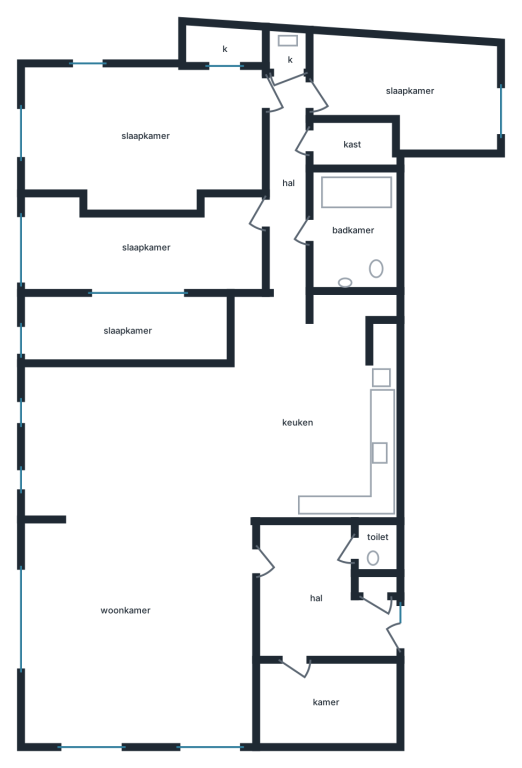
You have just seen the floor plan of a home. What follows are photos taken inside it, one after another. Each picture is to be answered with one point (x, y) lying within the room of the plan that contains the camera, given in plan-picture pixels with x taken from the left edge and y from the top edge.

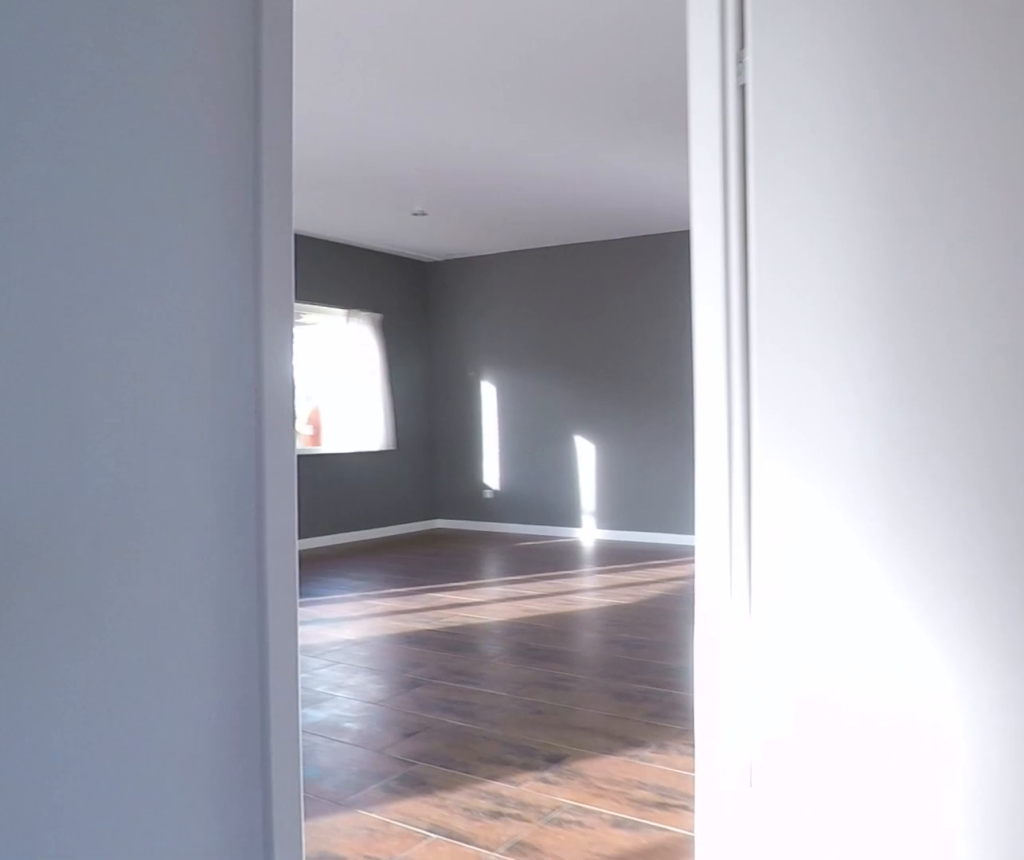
(316, 596)
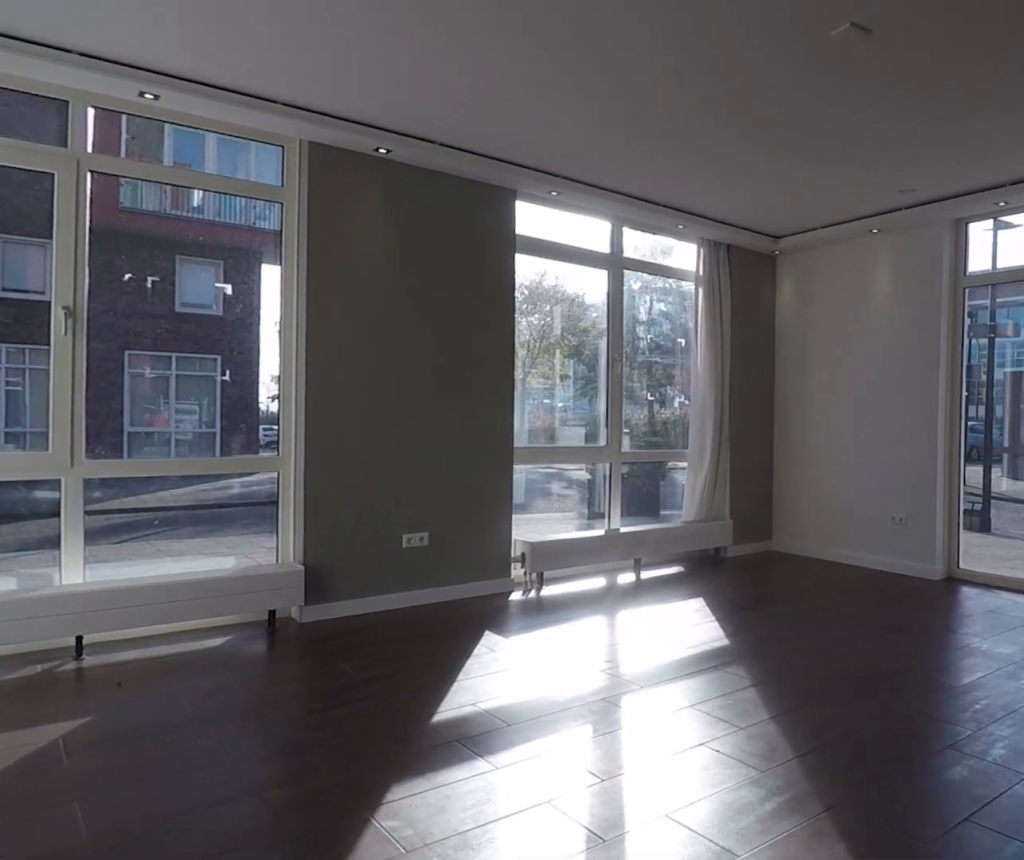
(137, 557)
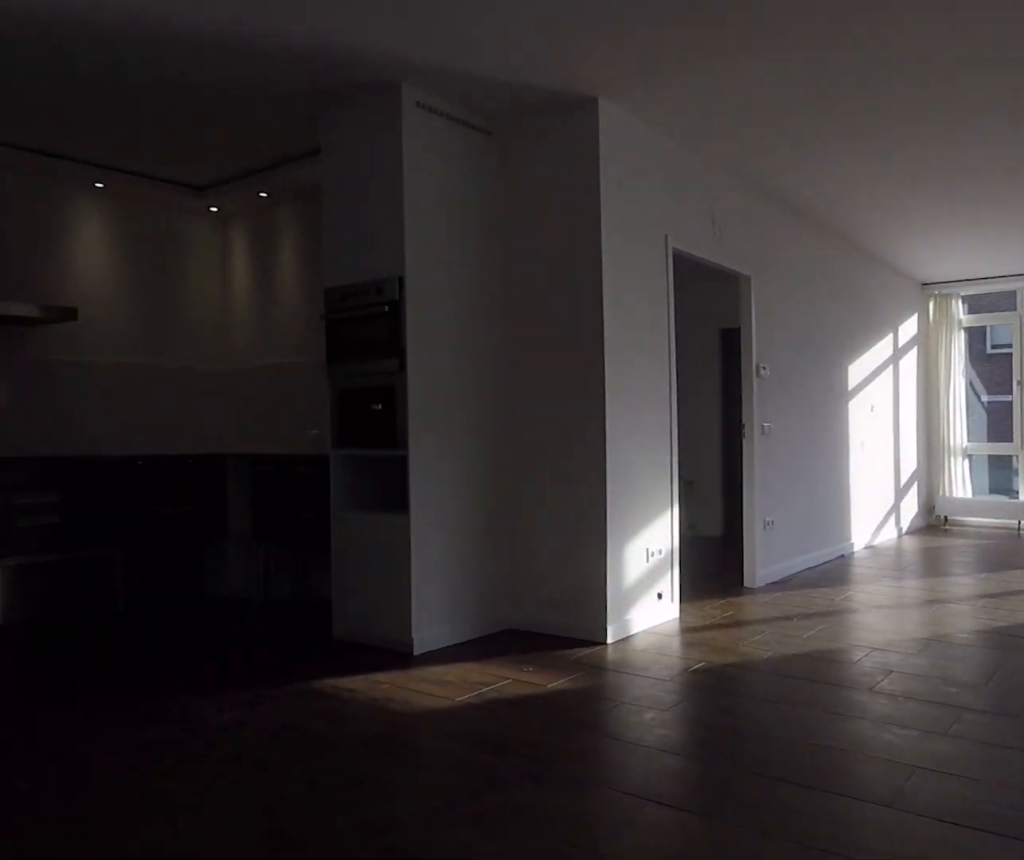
(137, 557)
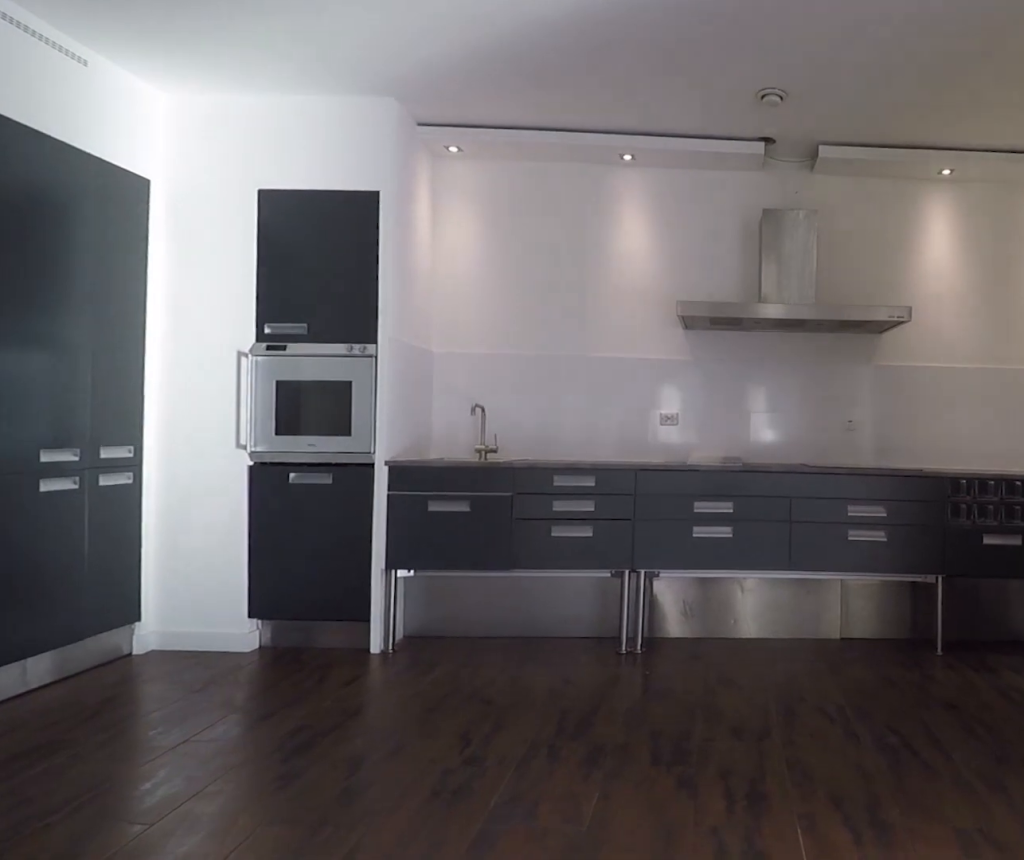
(315, 410)
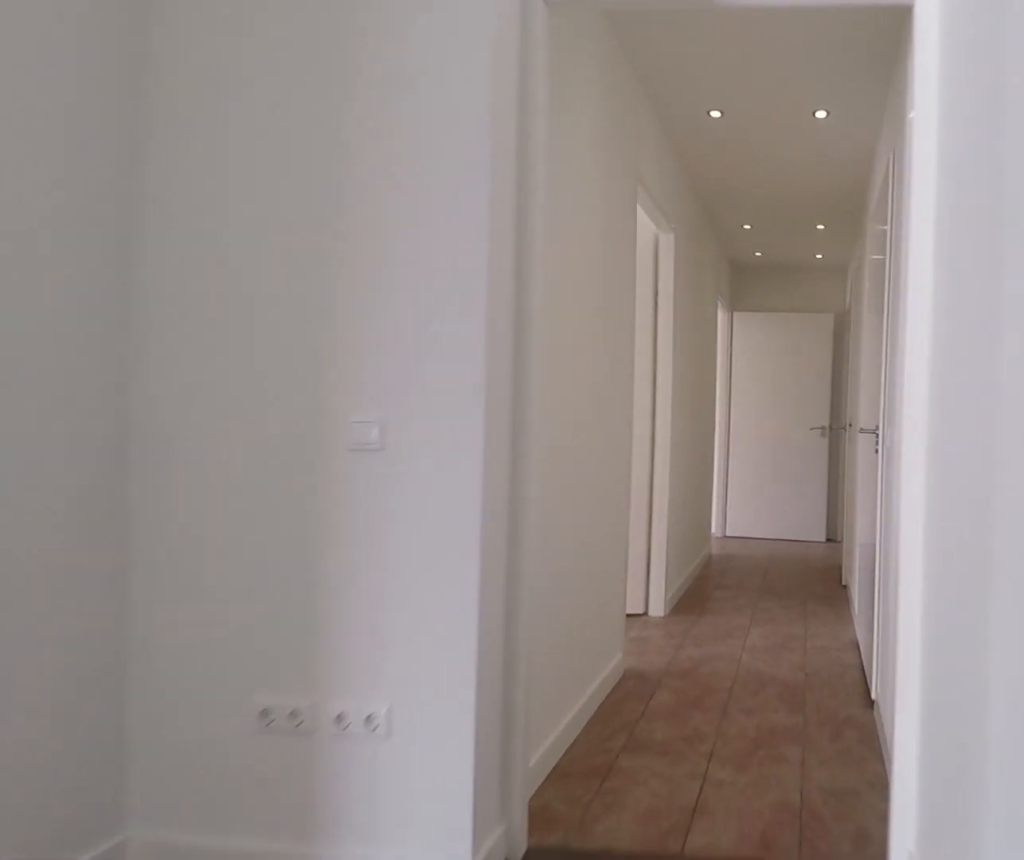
(315, 410)
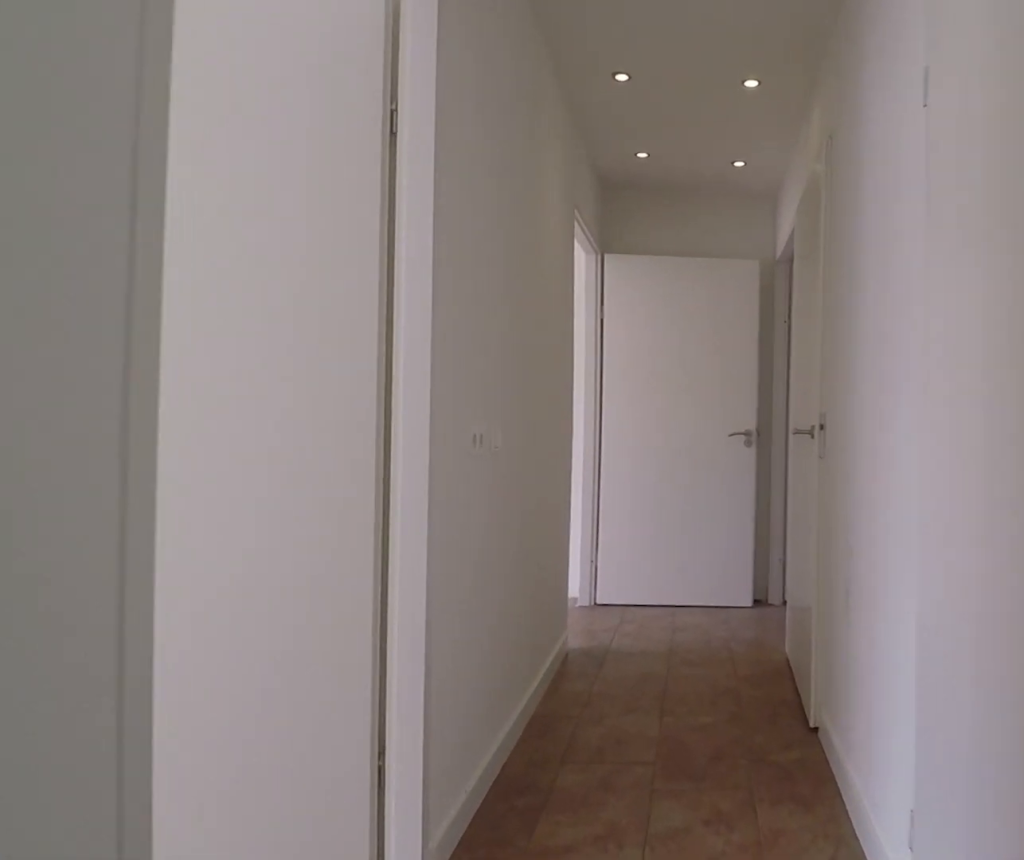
(288, 180)
